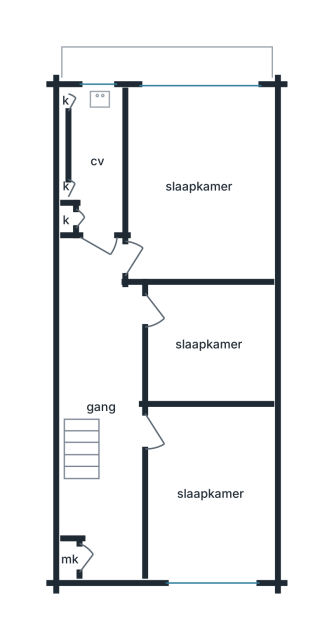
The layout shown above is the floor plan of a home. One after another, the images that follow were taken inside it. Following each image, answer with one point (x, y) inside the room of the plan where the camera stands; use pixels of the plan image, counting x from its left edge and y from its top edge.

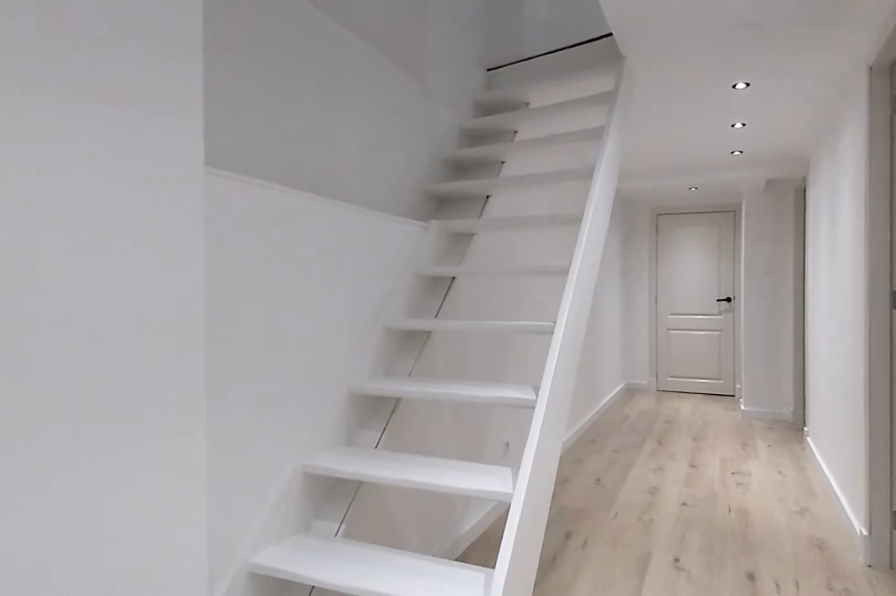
(103, 402)
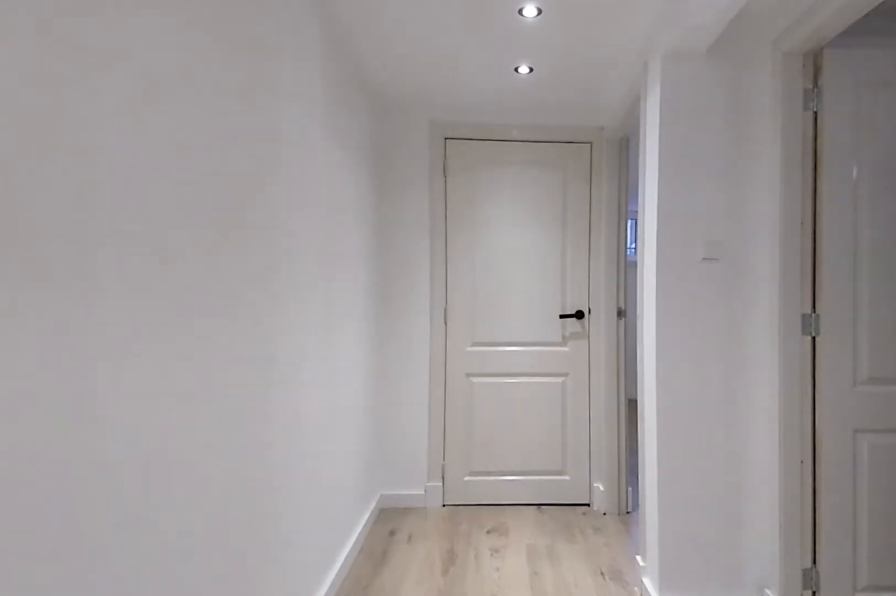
(103, 402)
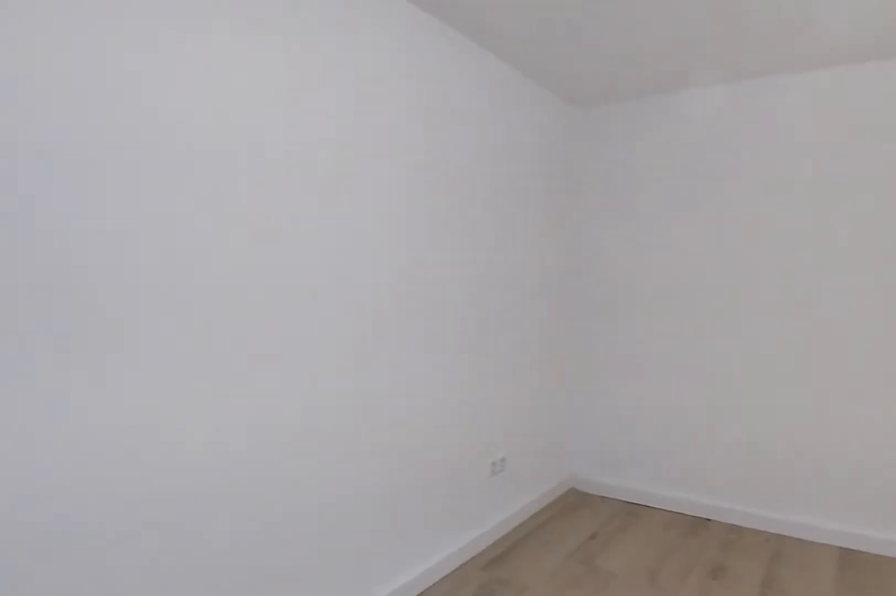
(163, 158)
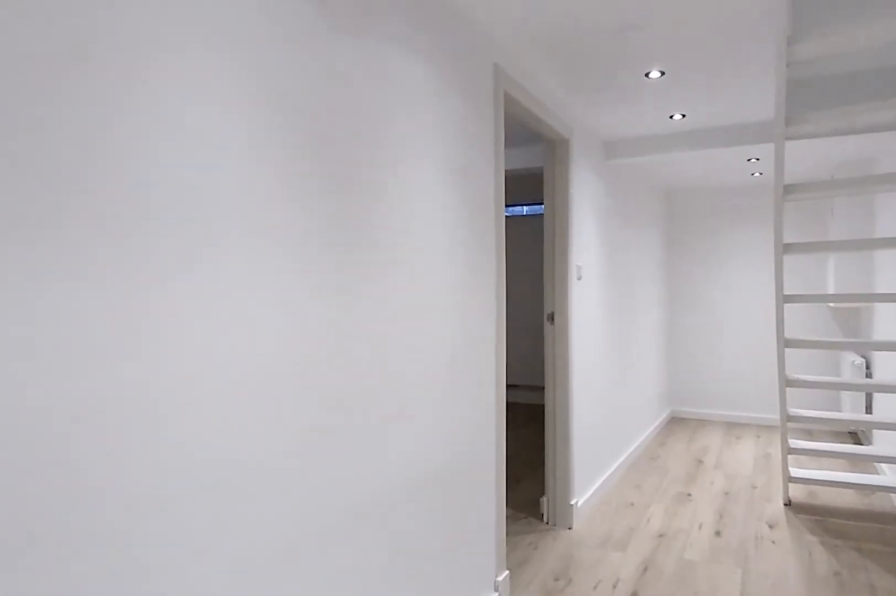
(103, 401)
